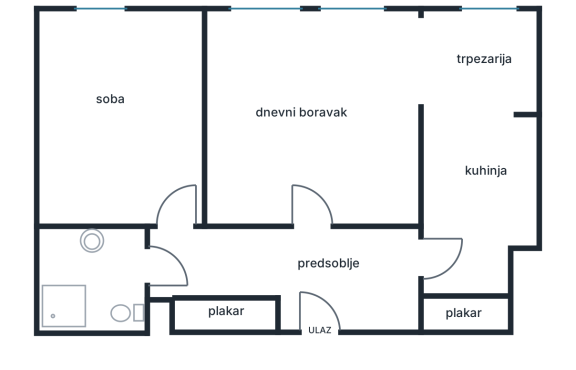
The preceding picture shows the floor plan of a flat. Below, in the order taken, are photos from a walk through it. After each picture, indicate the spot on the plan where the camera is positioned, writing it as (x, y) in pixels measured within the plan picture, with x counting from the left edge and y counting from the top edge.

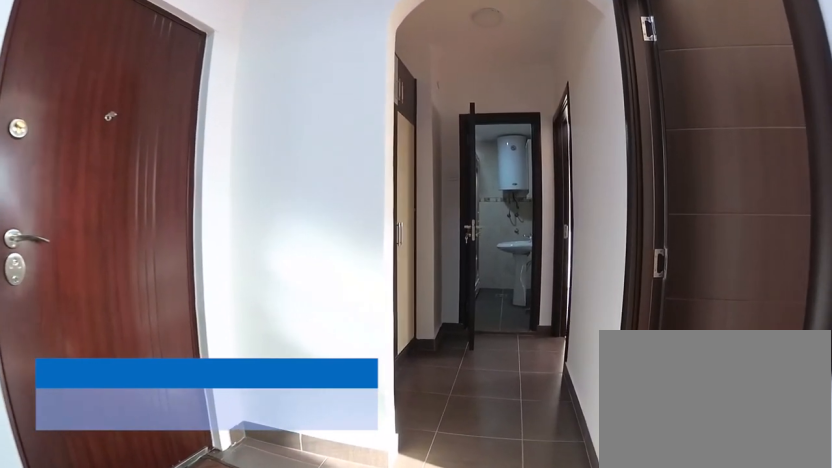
(383, 275)
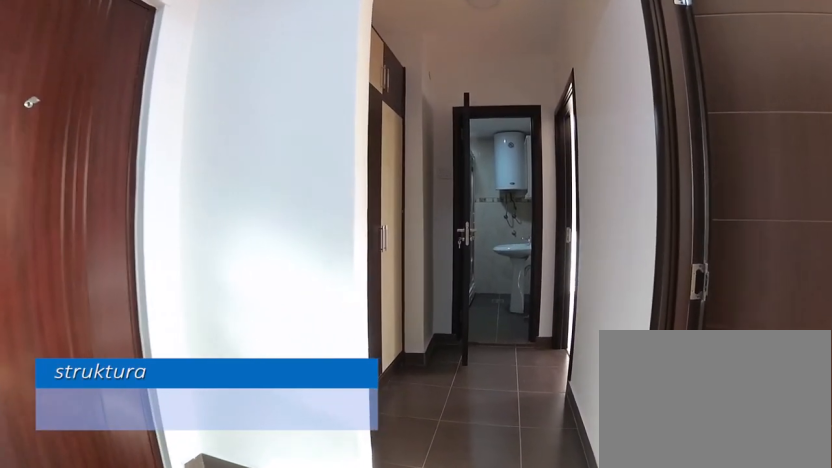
(367, 274)
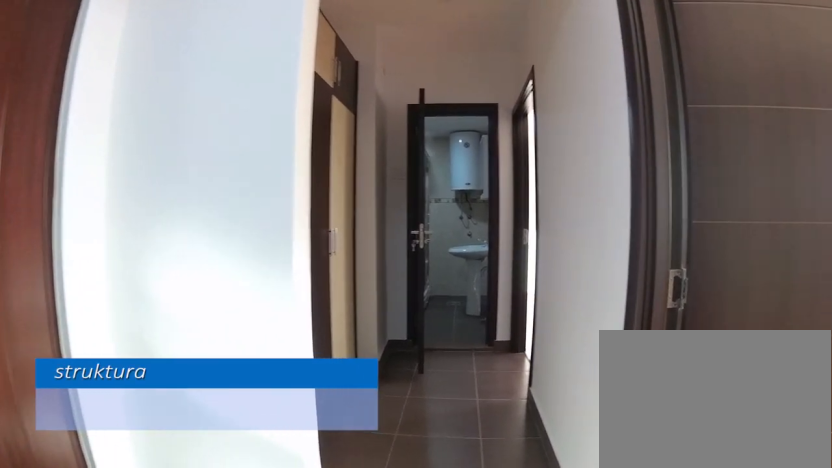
(359, 274)
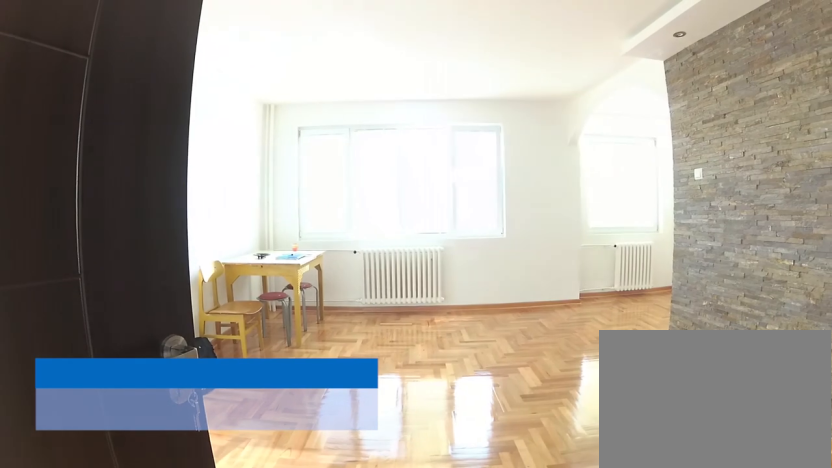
(318, 254)
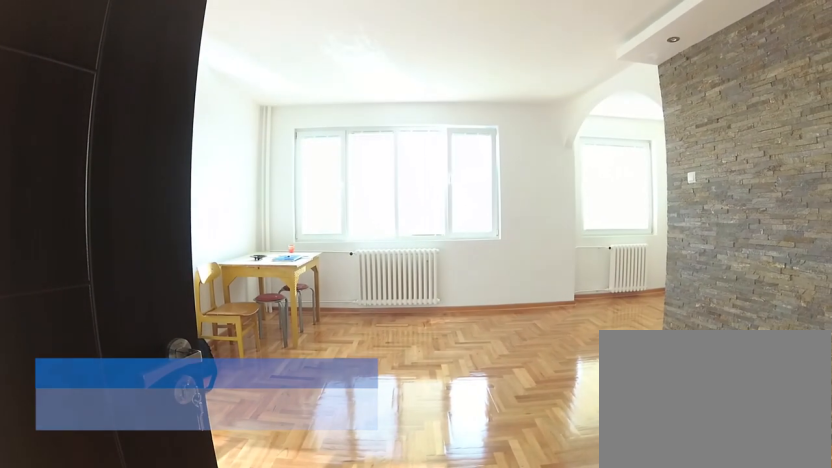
(318, 253)
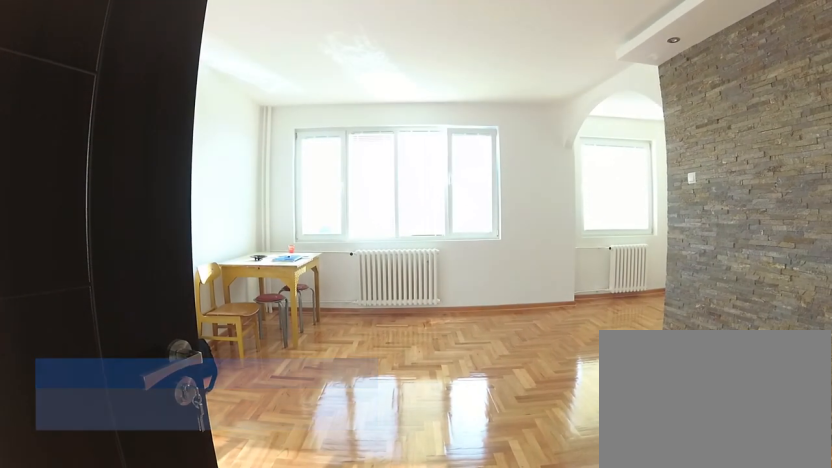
(318, 253)
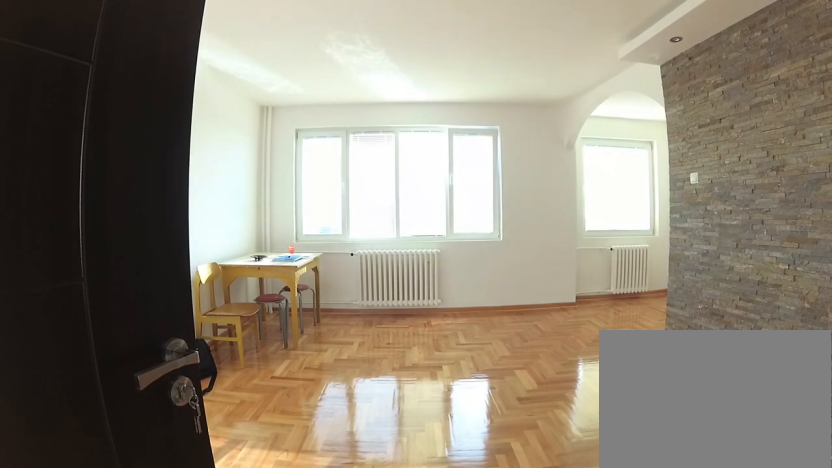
(318, 253)
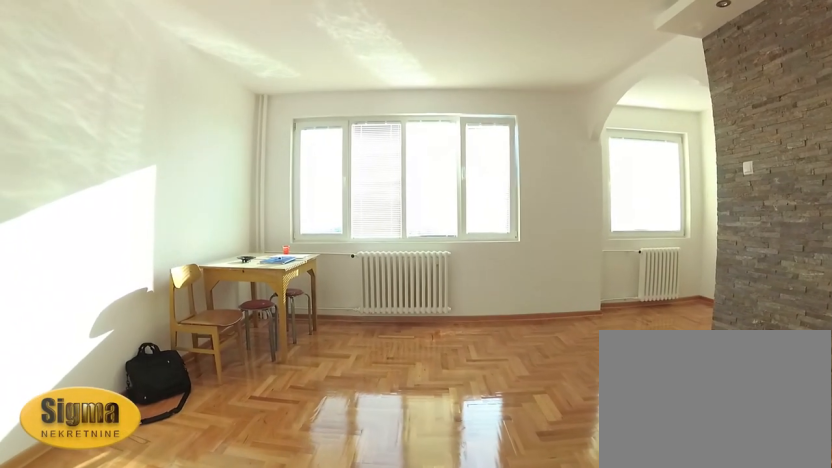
(303, 235)
